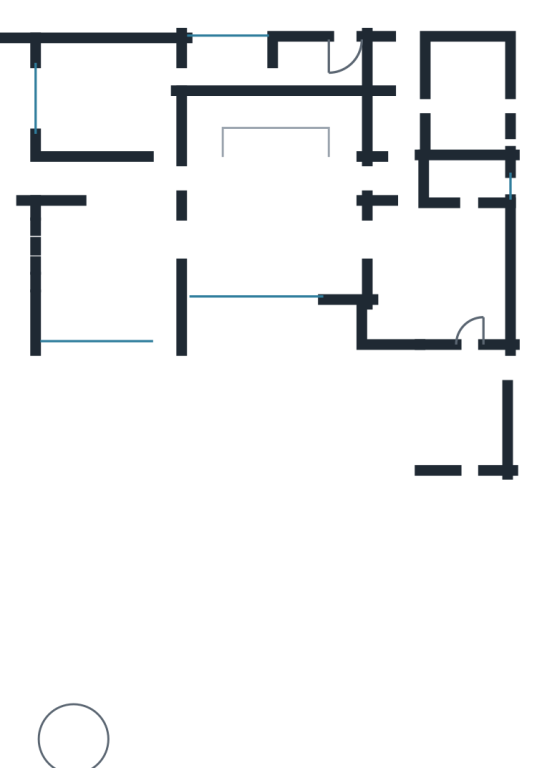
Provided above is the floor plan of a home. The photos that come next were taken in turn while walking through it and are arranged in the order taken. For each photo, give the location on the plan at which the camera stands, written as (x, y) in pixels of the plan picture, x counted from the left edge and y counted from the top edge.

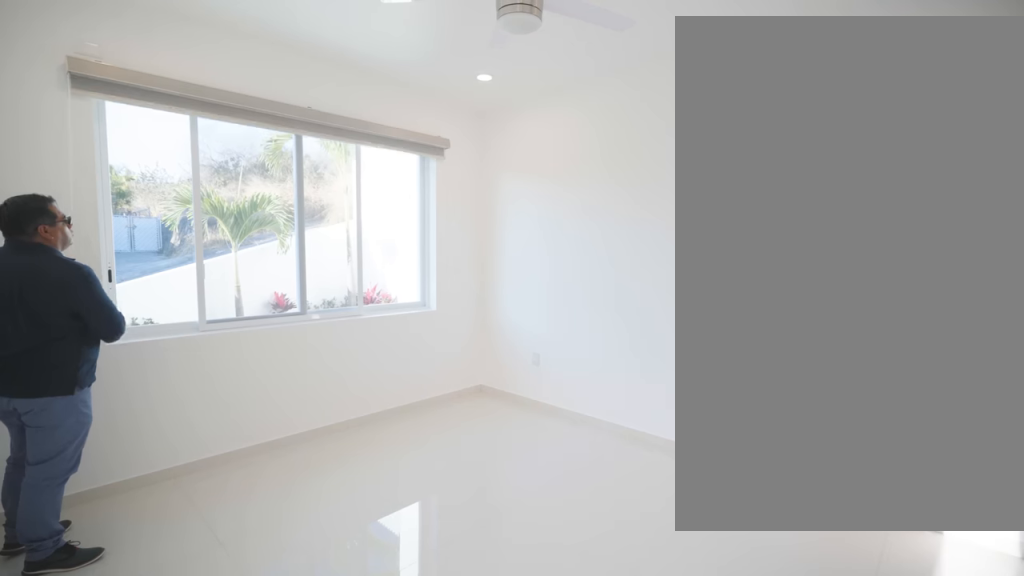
(161, 127)
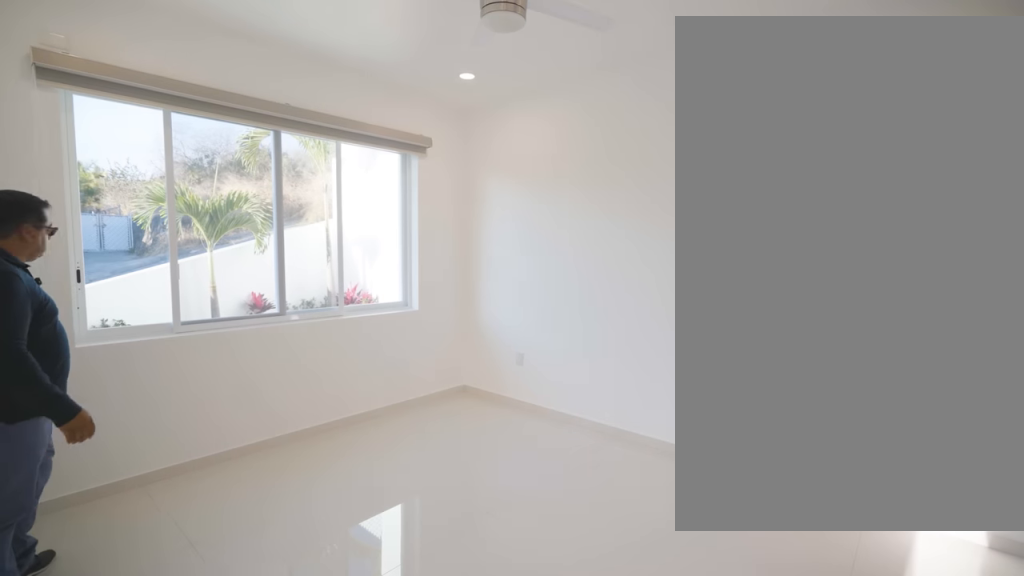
(161, 127)
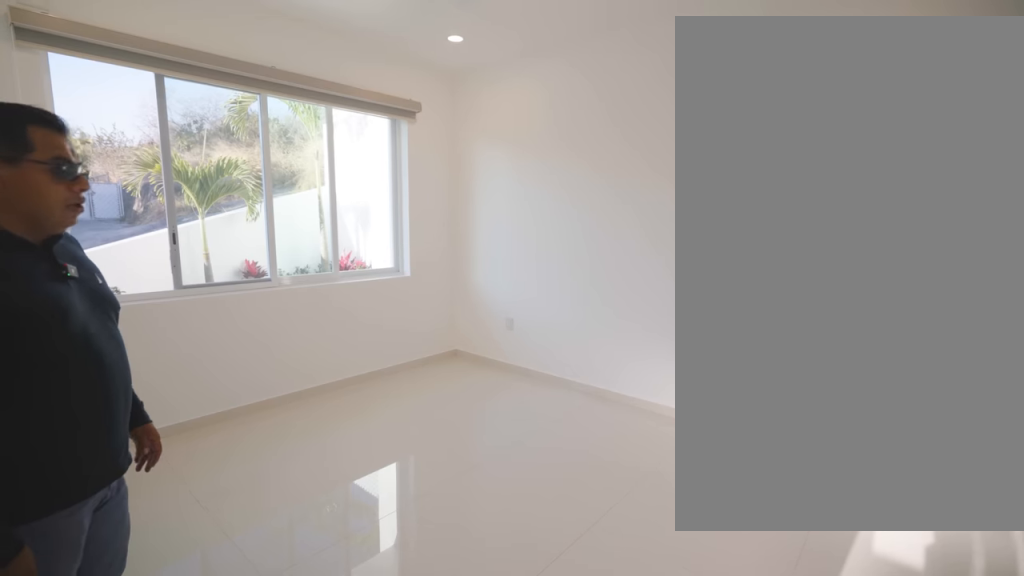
(161, 127)
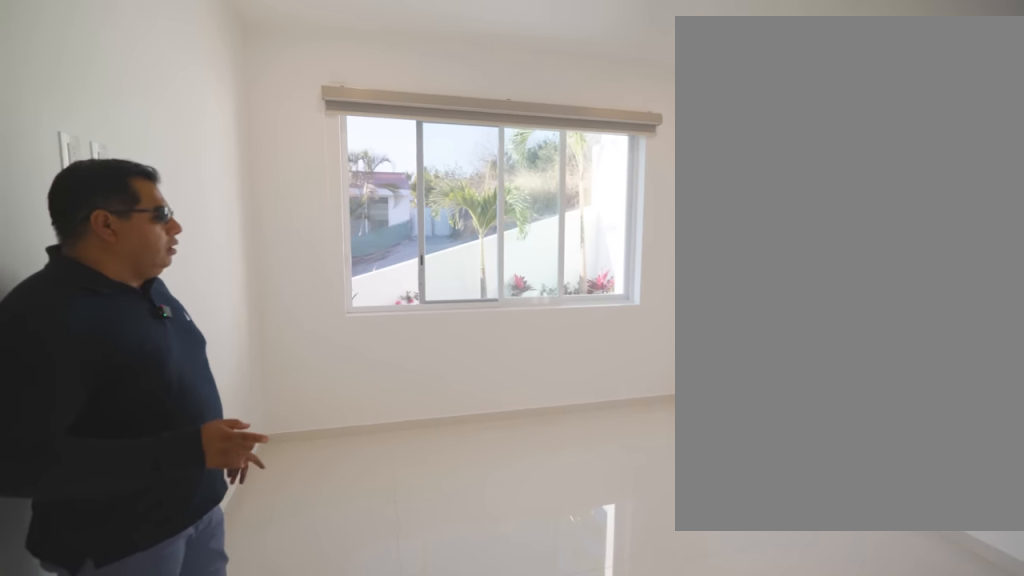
(159, 116)
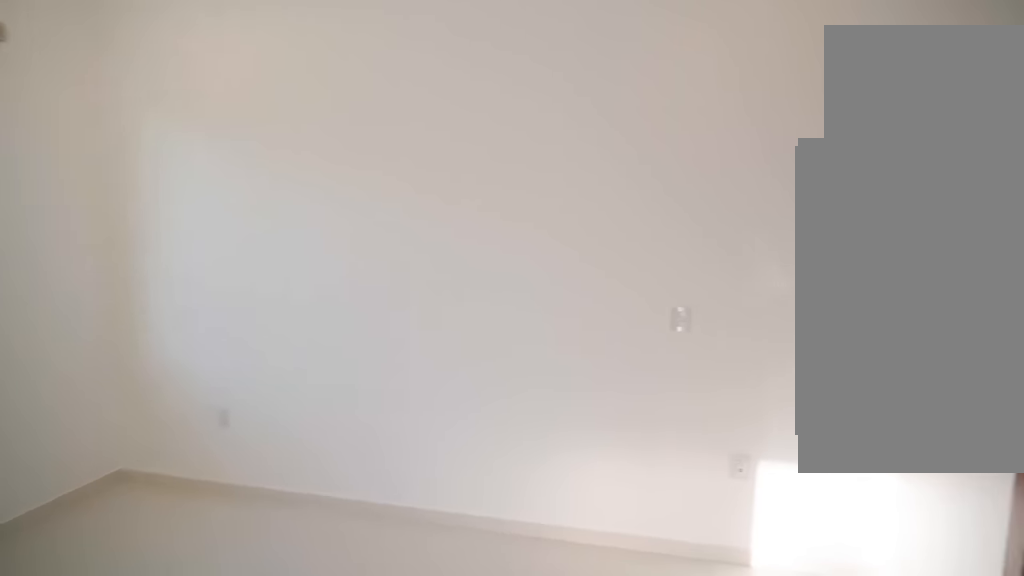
(145, 101)
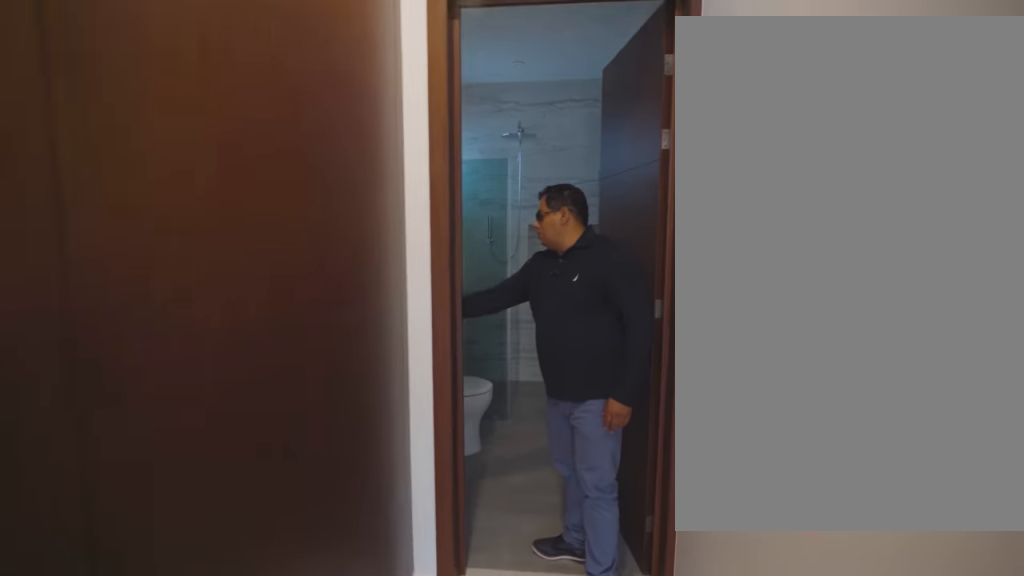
(223, 70)
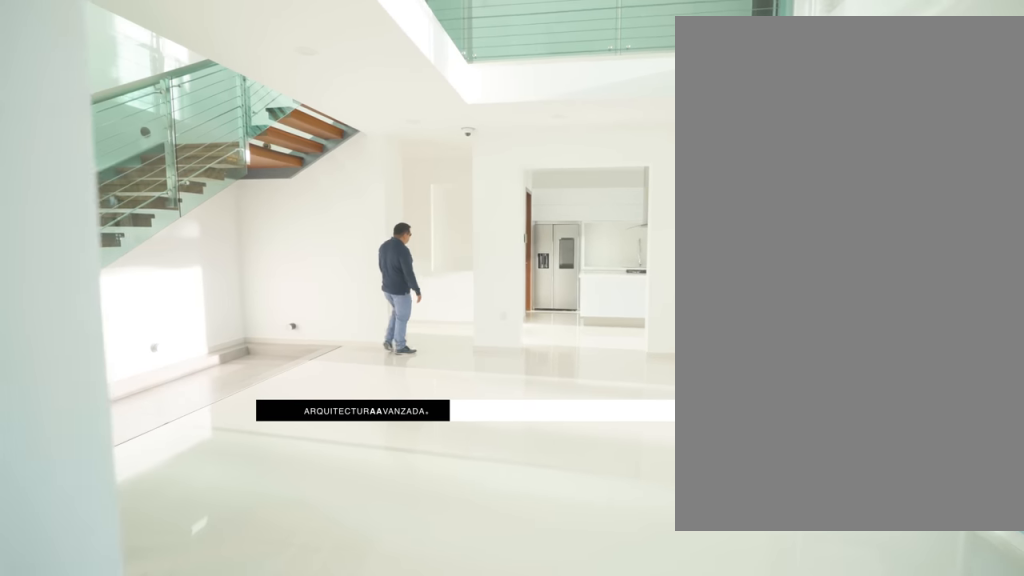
(283, 227)
